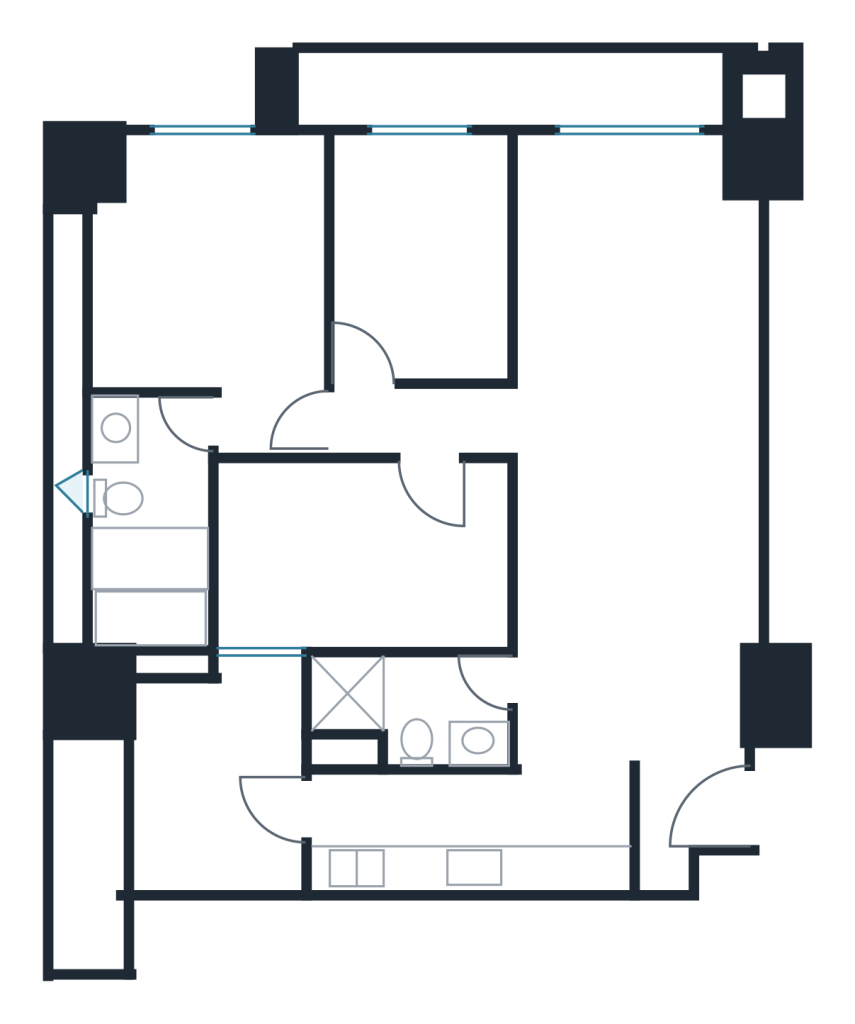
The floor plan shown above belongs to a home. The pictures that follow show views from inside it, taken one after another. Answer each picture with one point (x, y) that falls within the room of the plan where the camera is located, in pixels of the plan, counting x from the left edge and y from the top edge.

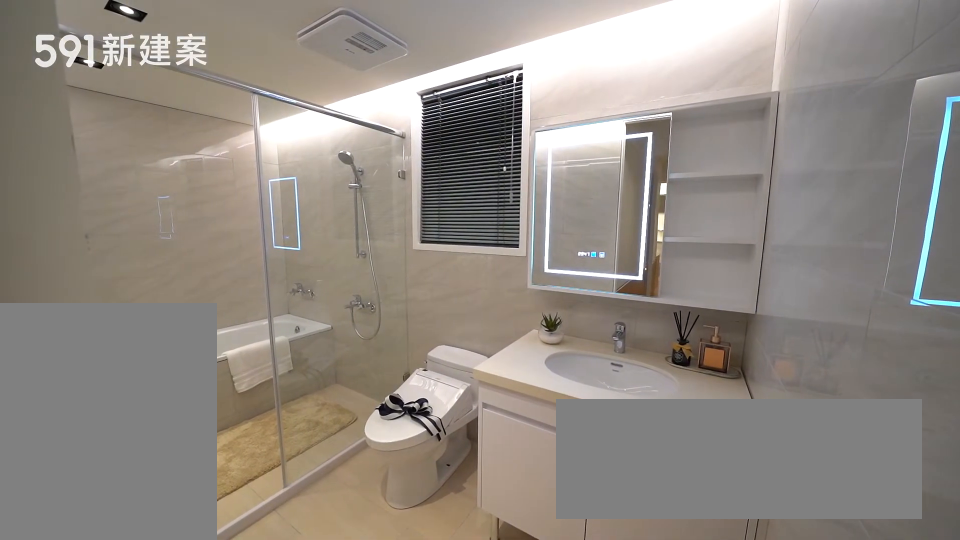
(152, 516)
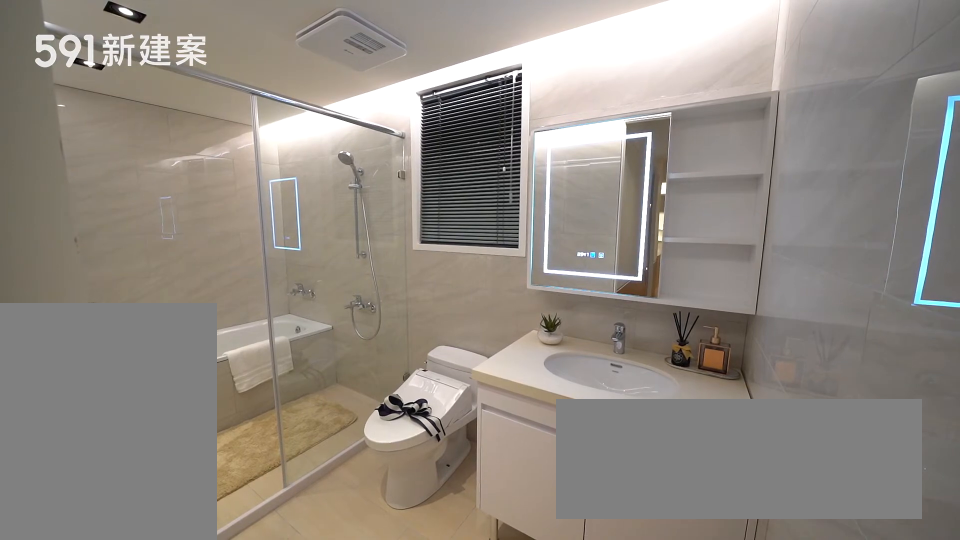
(152, 516)
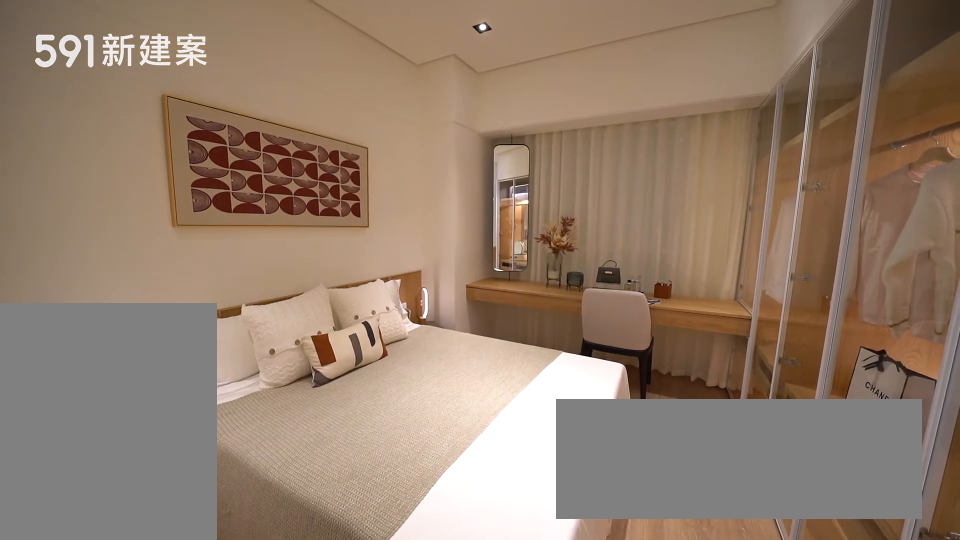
(205, 255)
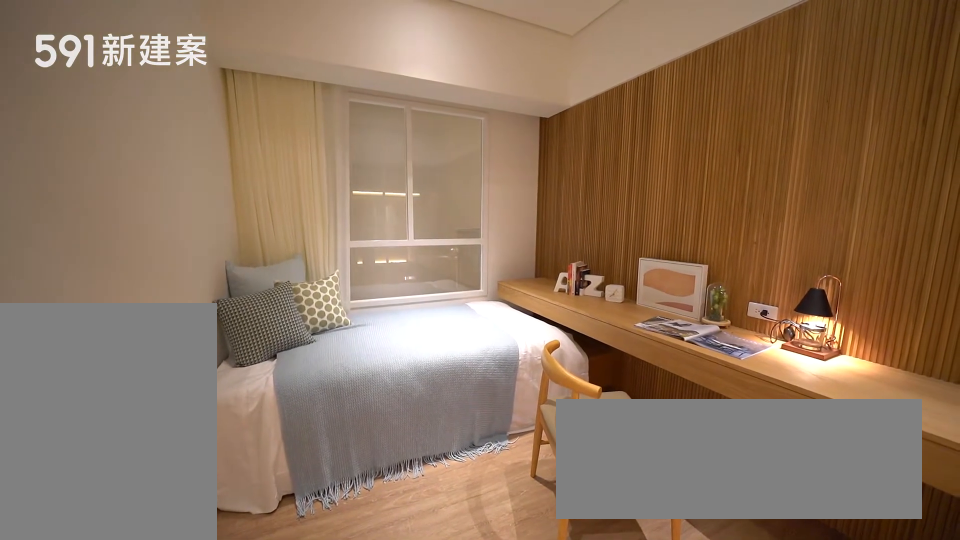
(429, 248)
